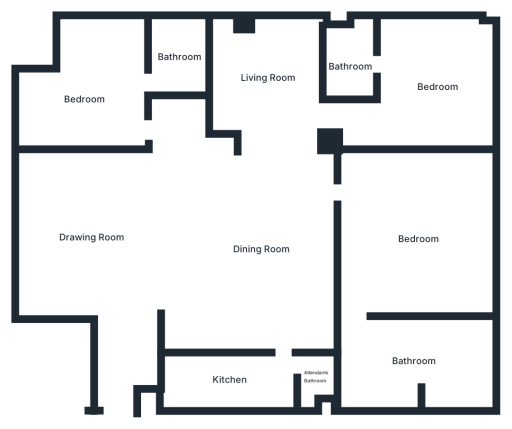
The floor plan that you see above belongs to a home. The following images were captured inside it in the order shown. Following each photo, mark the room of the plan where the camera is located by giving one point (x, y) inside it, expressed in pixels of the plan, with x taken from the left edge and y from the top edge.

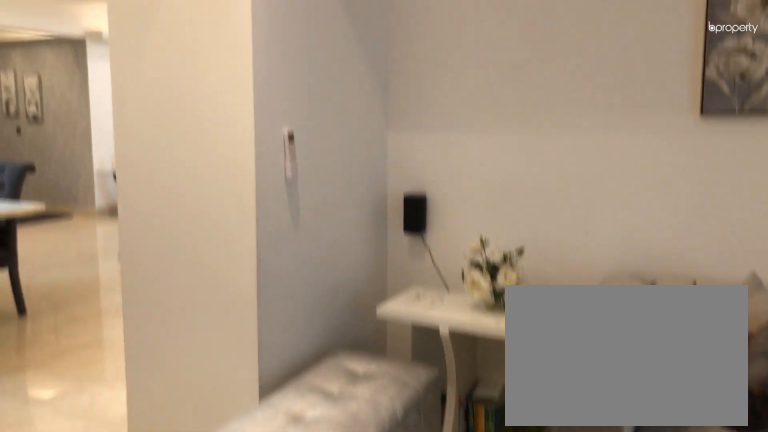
(266, 78)
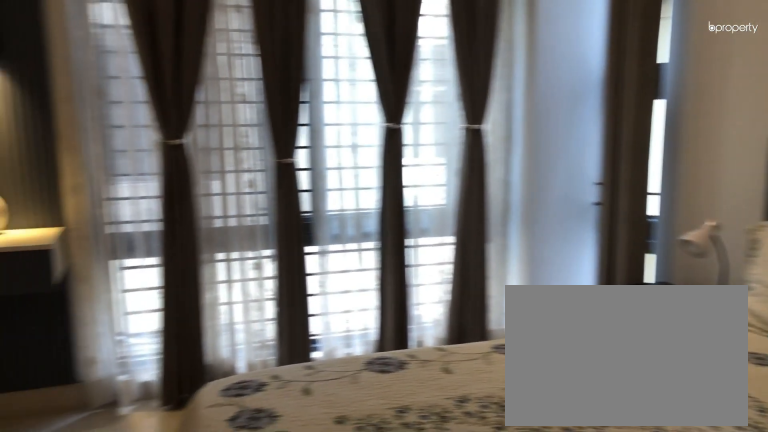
(438, 86)
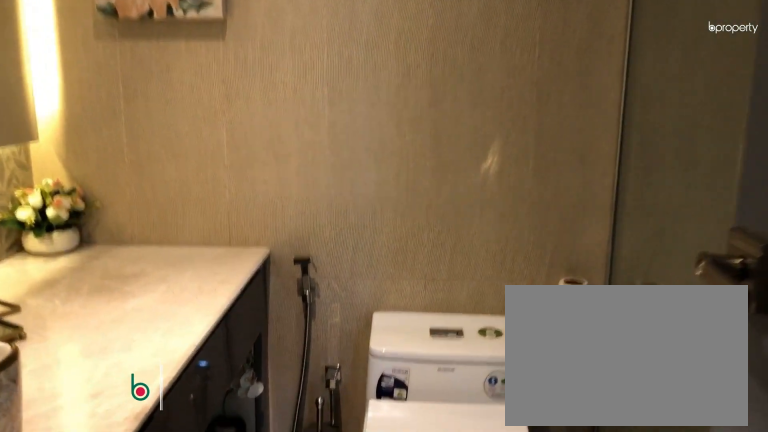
(349, 65)
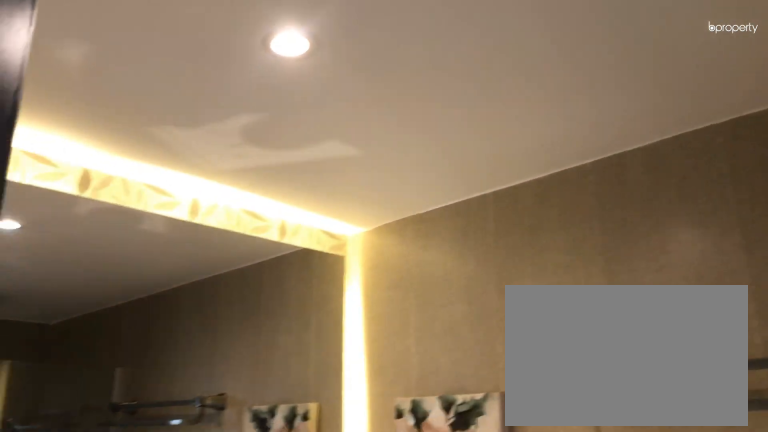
(349, 65)
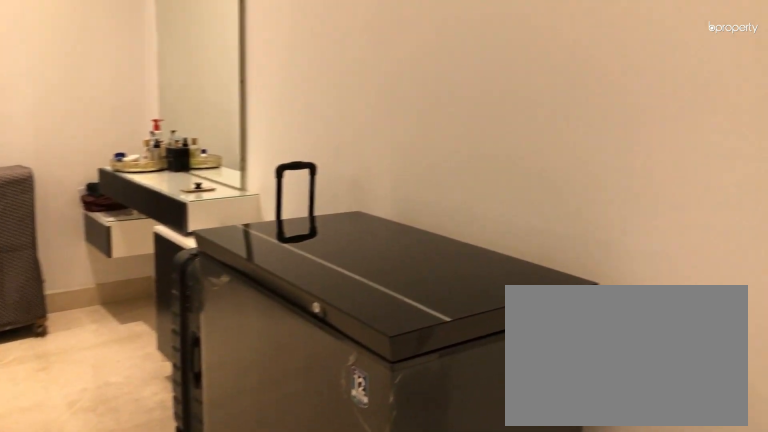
(419, 240)
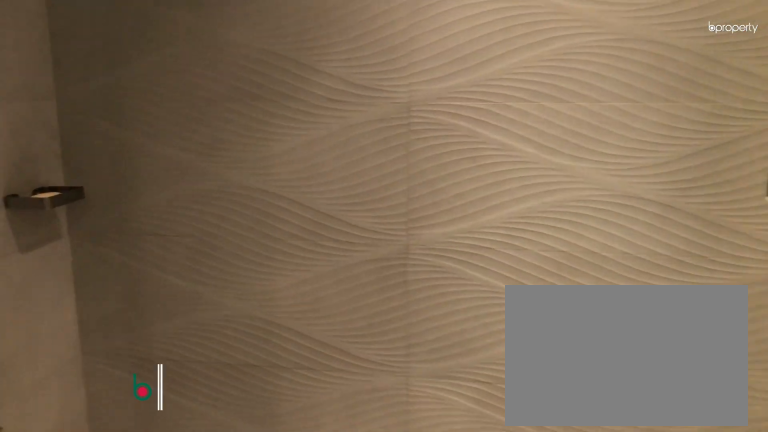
(413, 361)
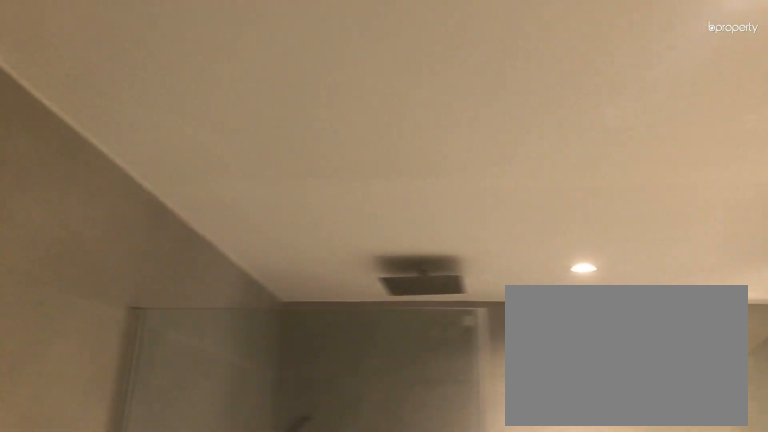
(413, 361)
